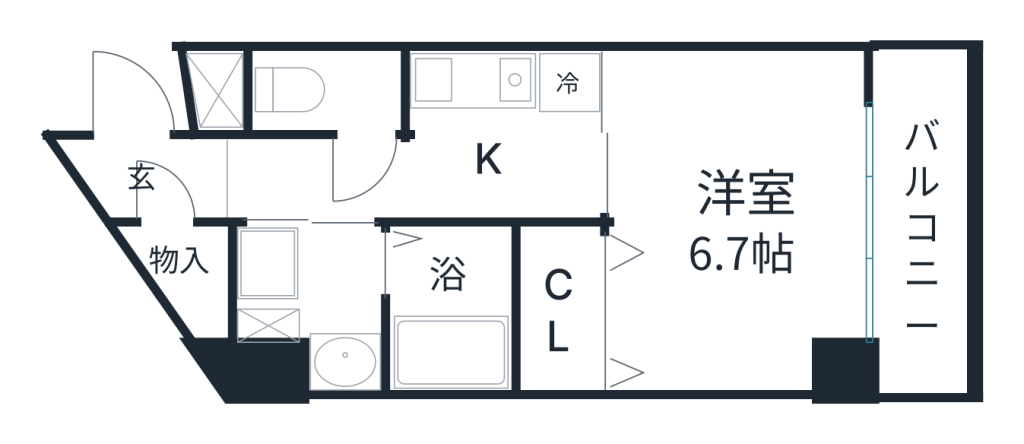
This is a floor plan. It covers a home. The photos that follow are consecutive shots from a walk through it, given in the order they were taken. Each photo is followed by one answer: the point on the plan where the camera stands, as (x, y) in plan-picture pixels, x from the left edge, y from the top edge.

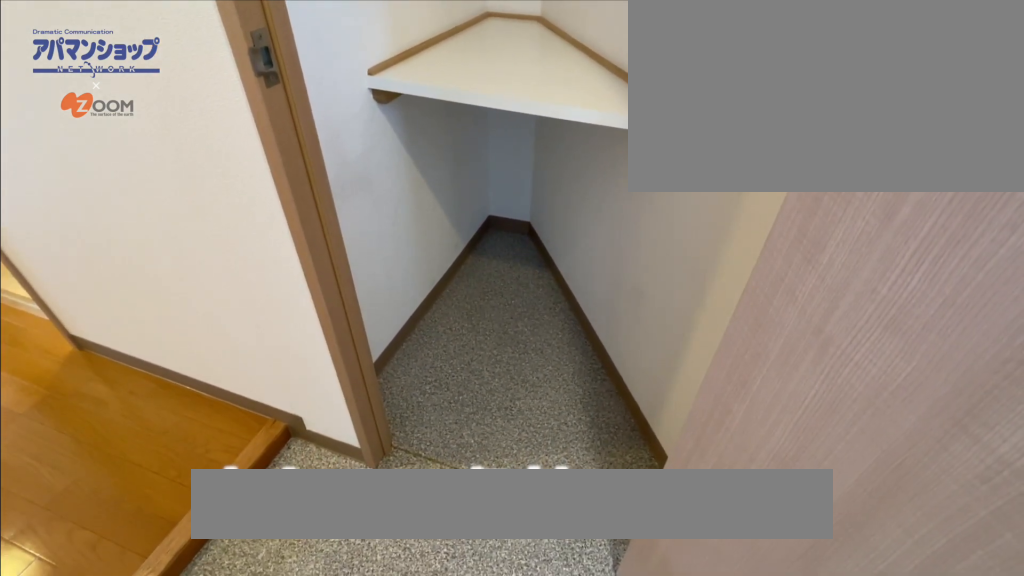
(160, 141)
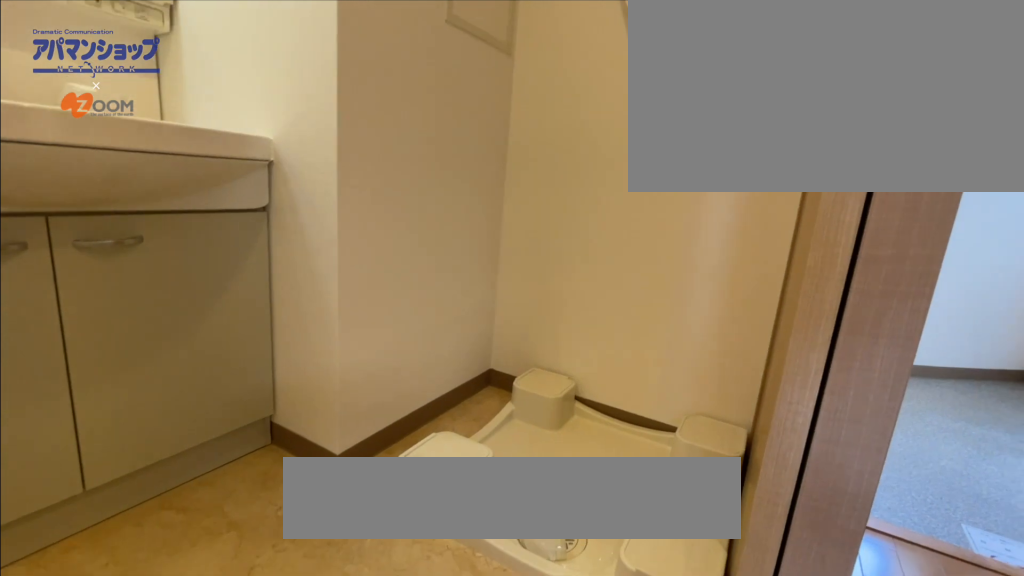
(342, 178)
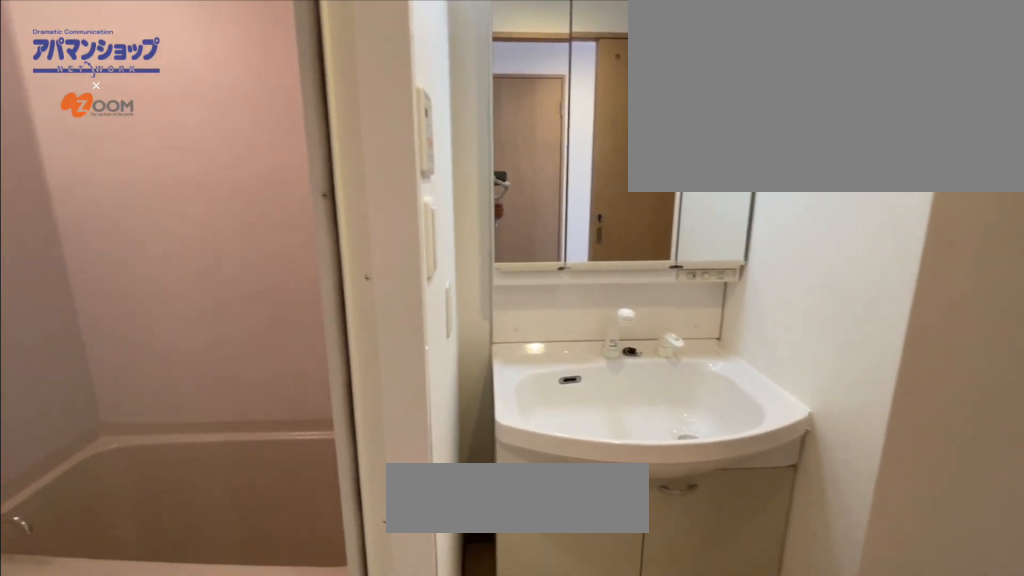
(342, 178)
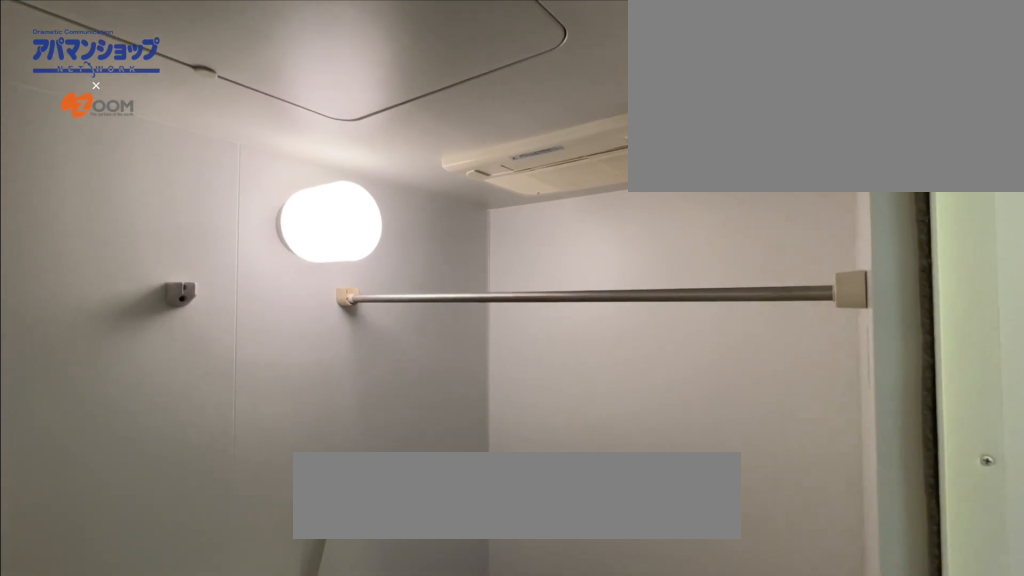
(353, 217)
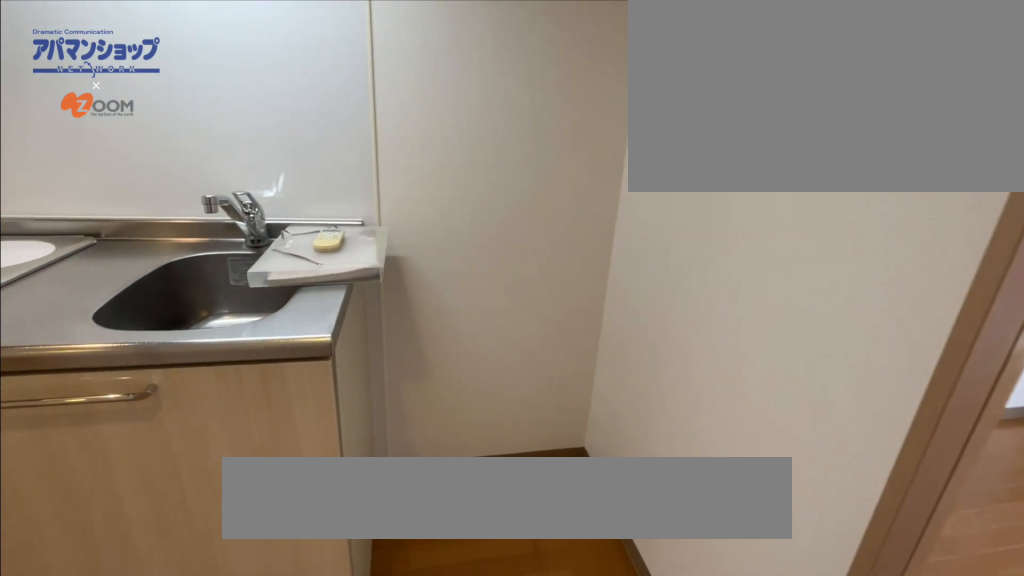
(411, 174)
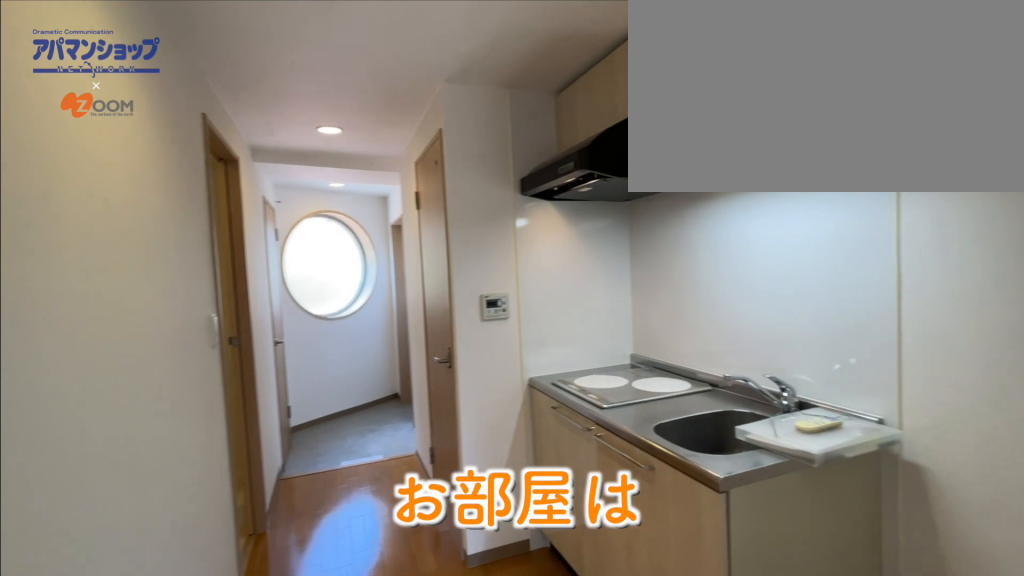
(638, 185)
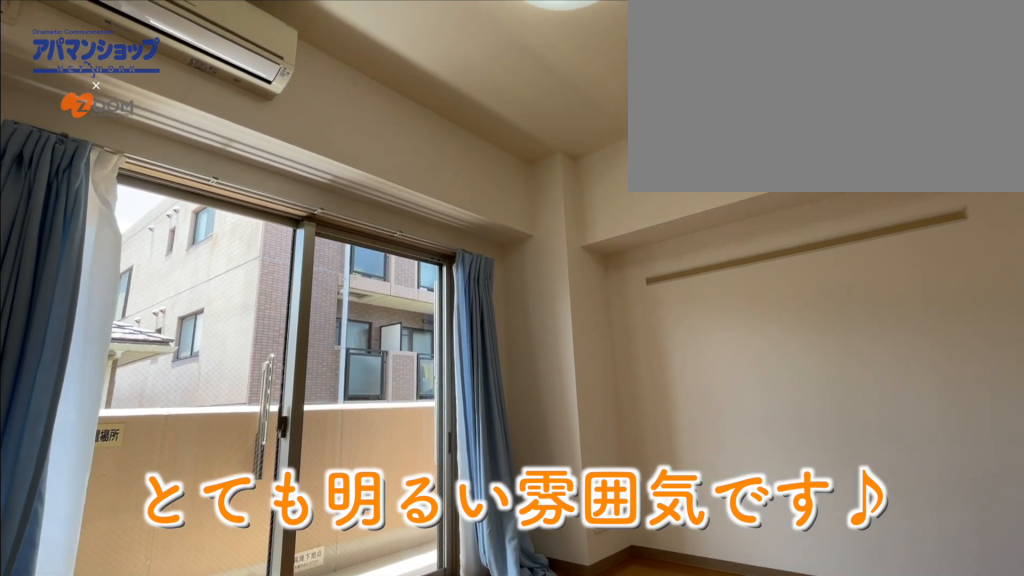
(637, 77)
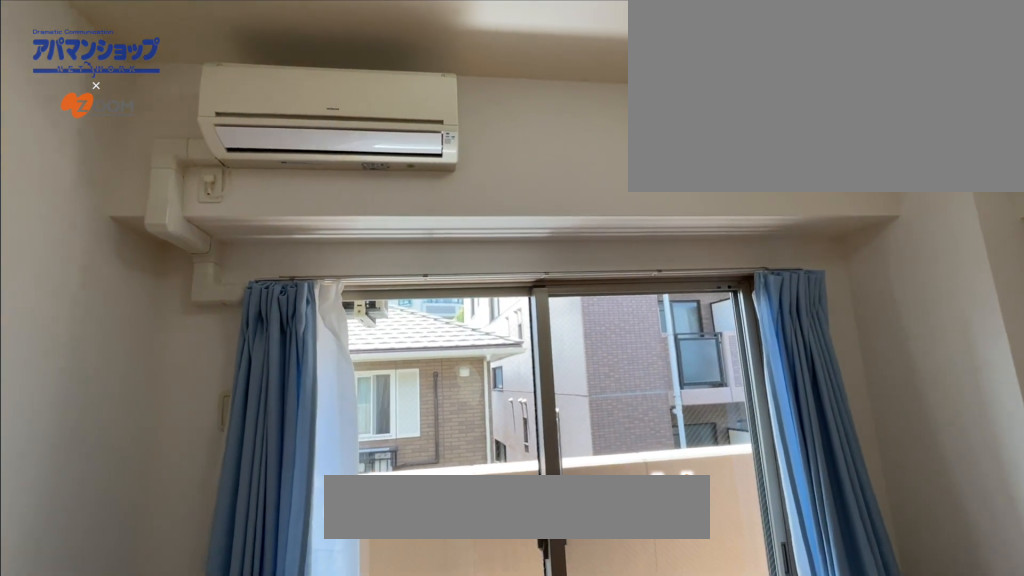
(637, 77)
